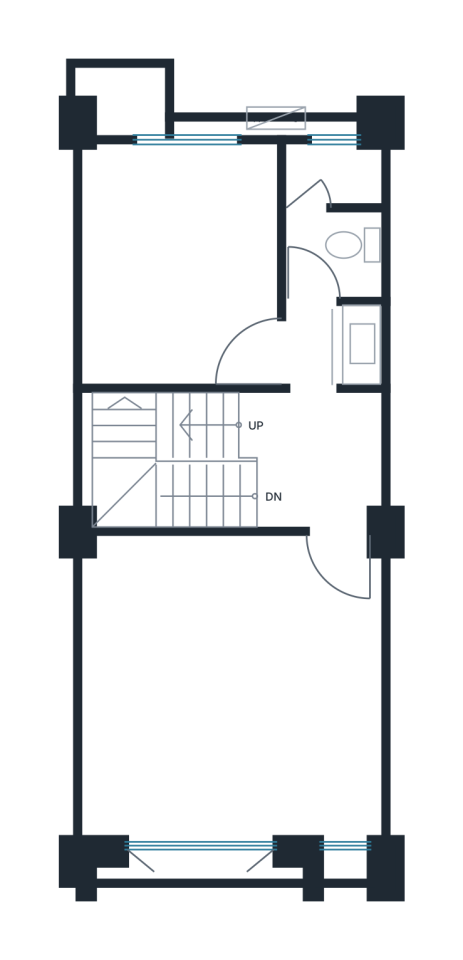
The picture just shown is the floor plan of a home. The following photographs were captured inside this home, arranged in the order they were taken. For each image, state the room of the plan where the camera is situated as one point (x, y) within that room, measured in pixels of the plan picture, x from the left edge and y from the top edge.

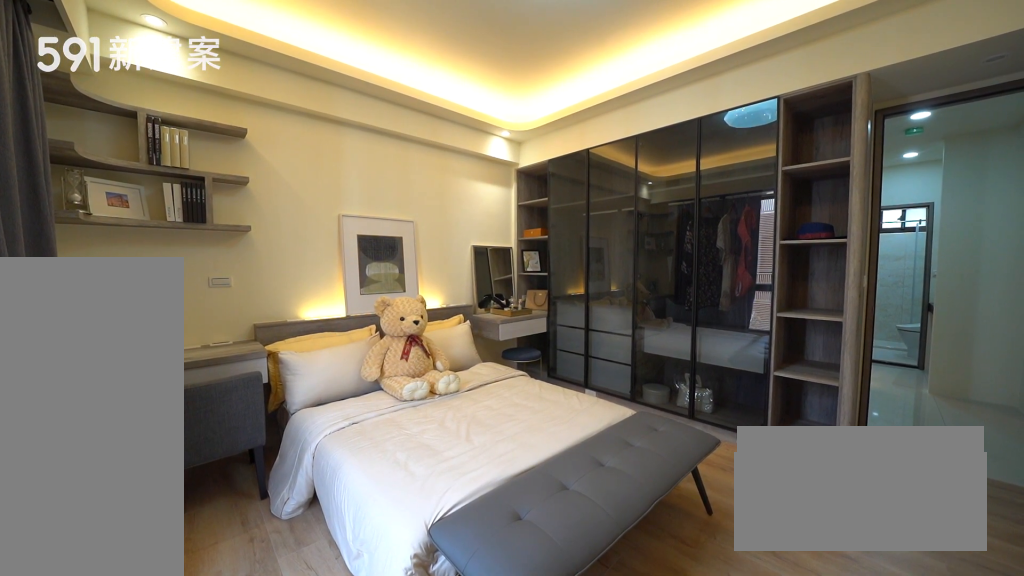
(232, 684)
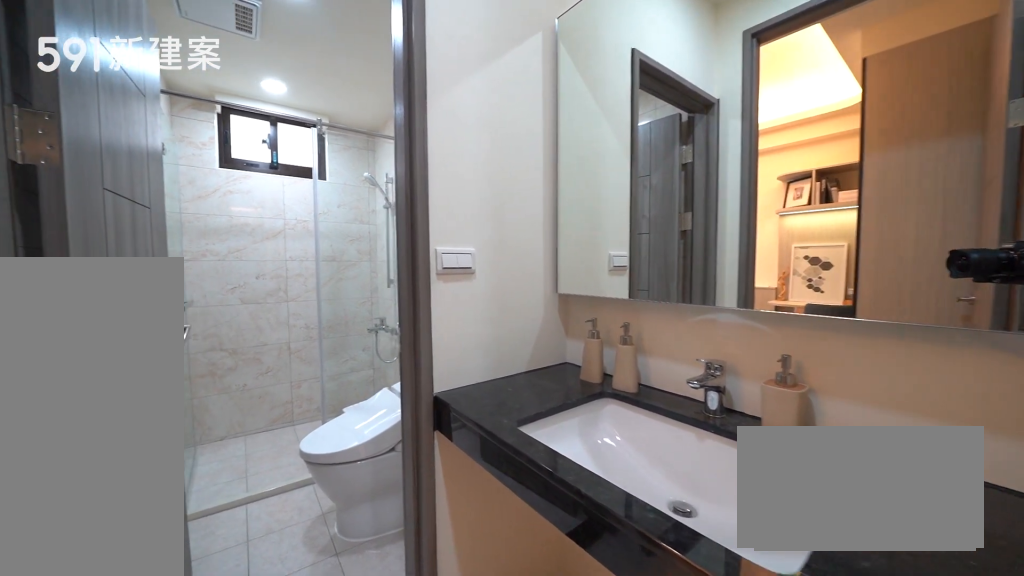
(331, 263)
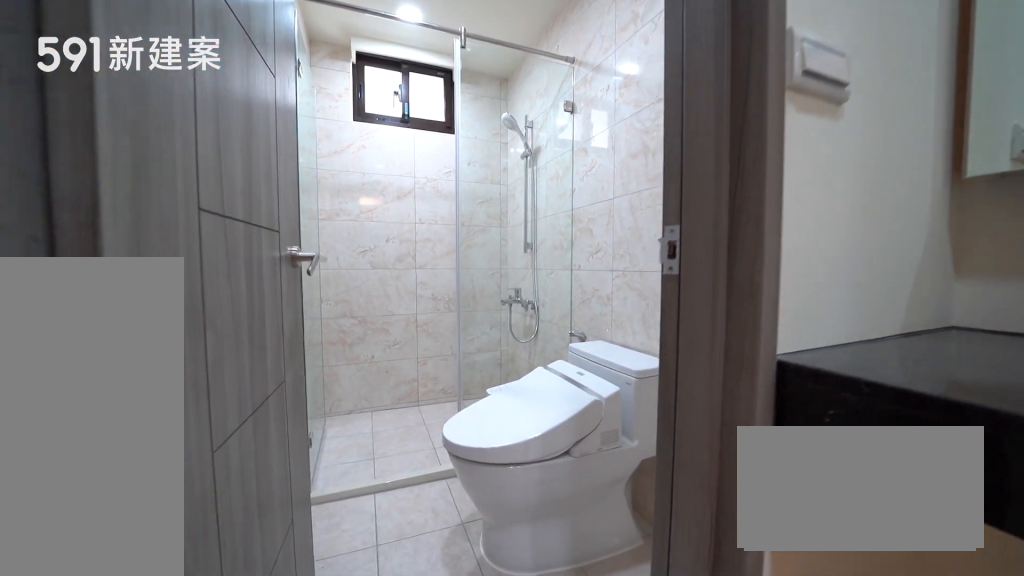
(331, 263)
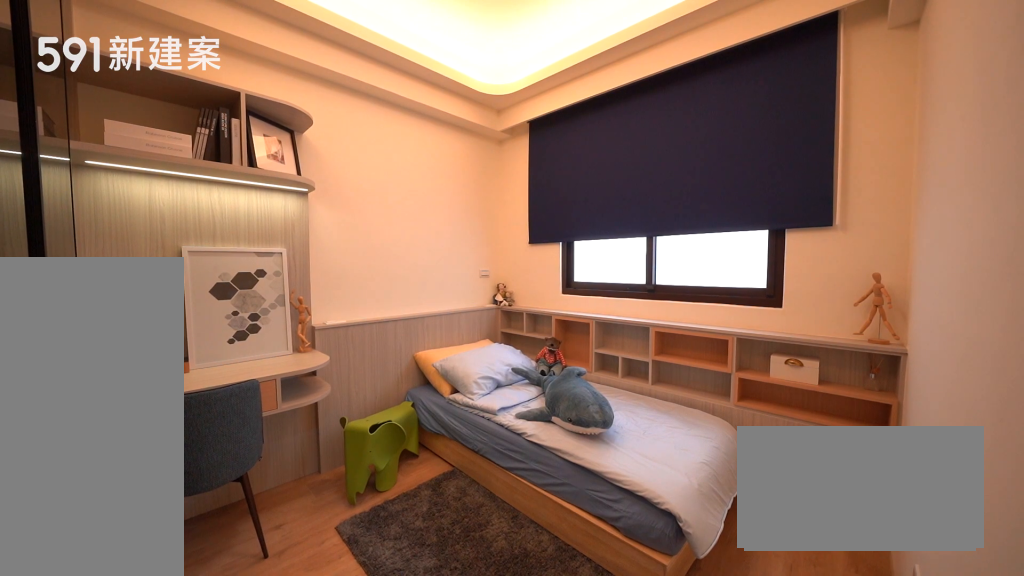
(179, 261)
